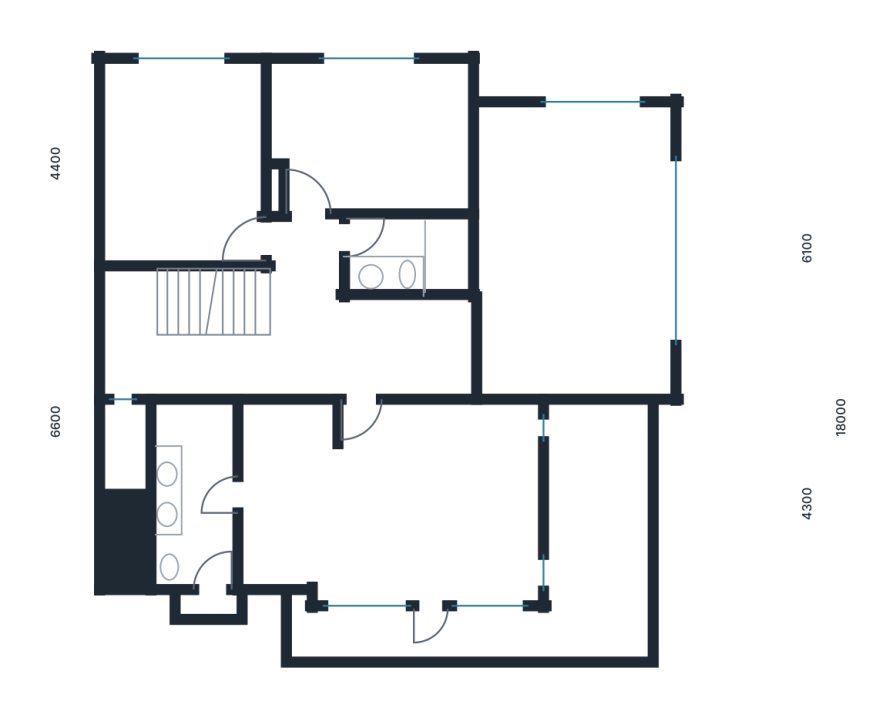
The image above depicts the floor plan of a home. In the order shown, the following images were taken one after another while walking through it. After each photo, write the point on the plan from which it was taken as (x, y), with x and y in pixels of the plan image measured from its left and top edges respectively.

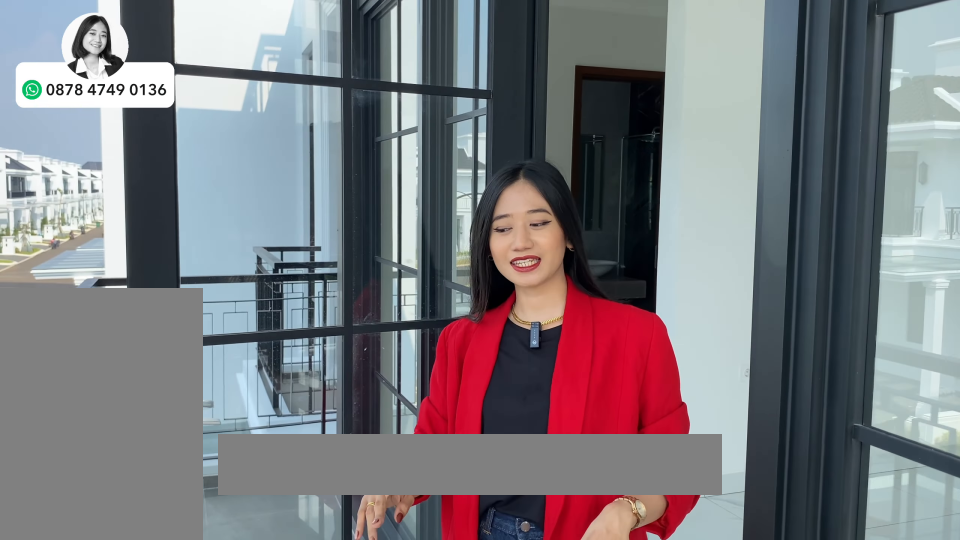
(469, 638)
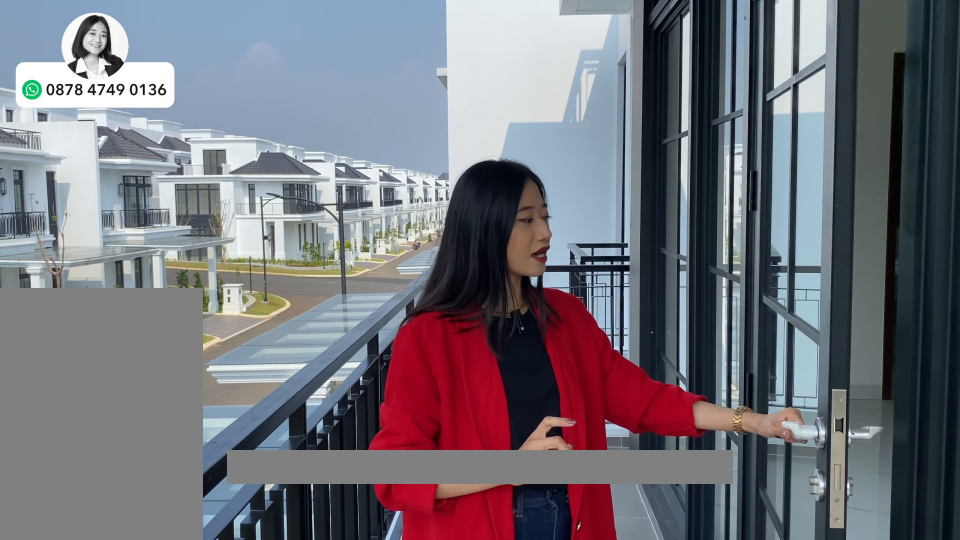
(469, 638)
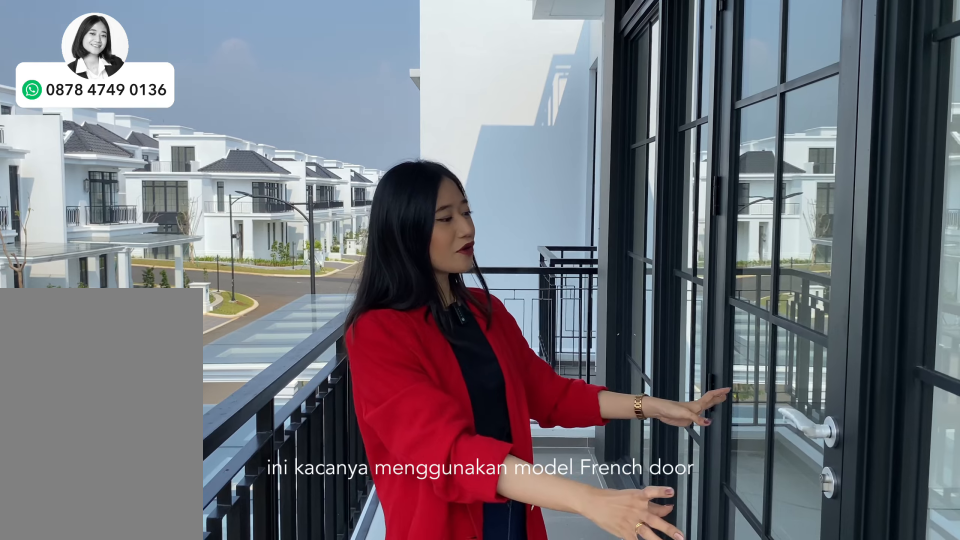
(469, 638)
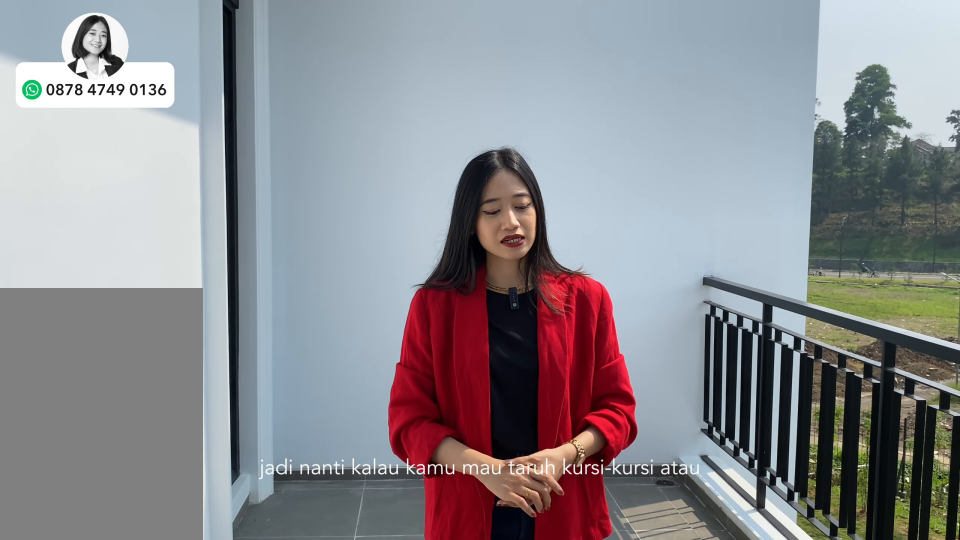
(610, 515)
